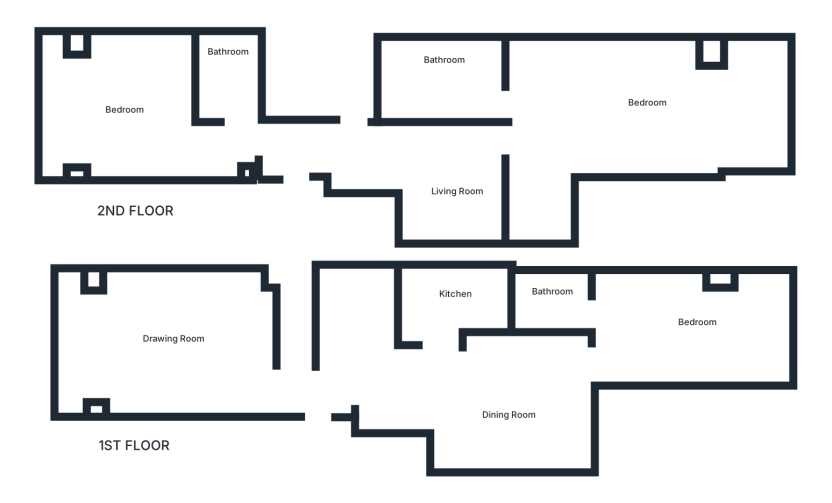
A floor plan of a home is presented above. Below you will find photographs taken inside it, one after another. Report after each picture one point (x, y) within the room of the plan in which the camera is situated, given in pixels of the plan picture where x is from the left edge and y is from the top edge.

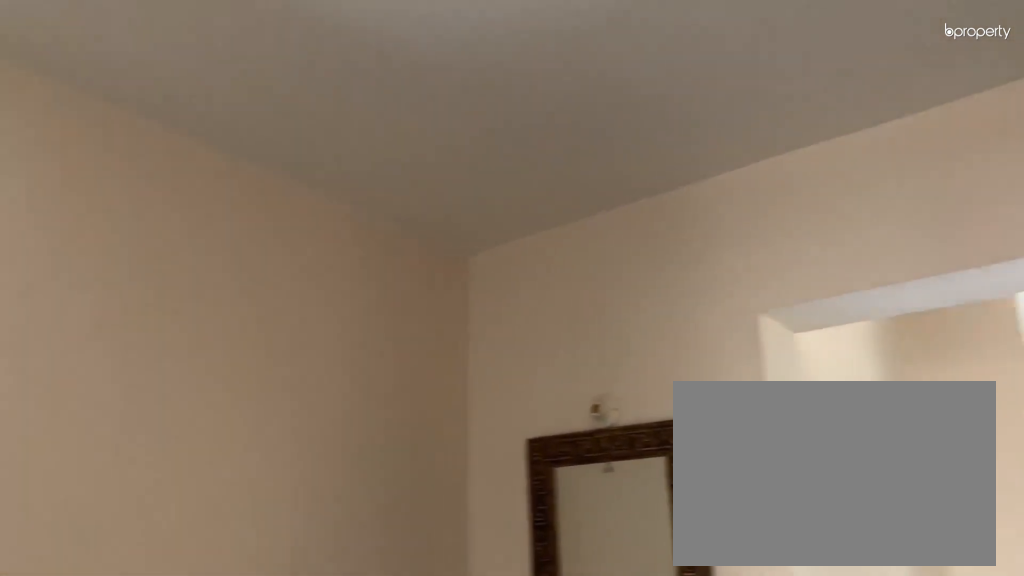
(500, 402)
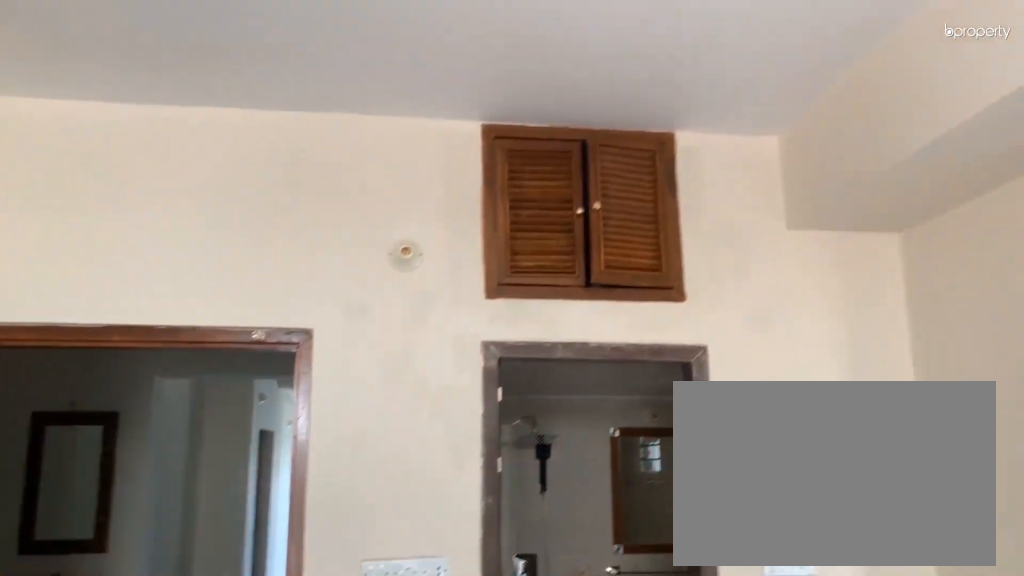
(692, 326)
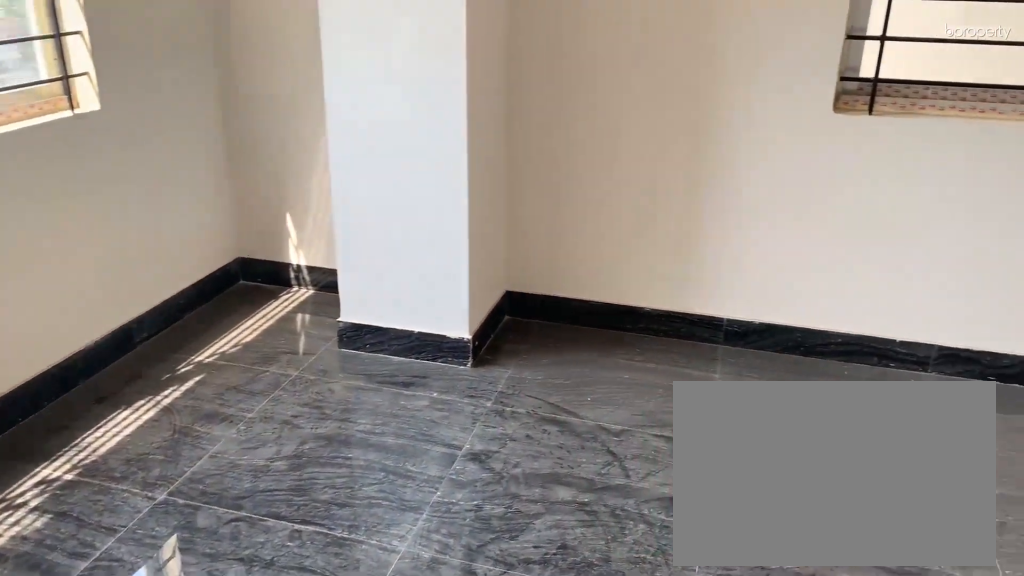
(127, 102)
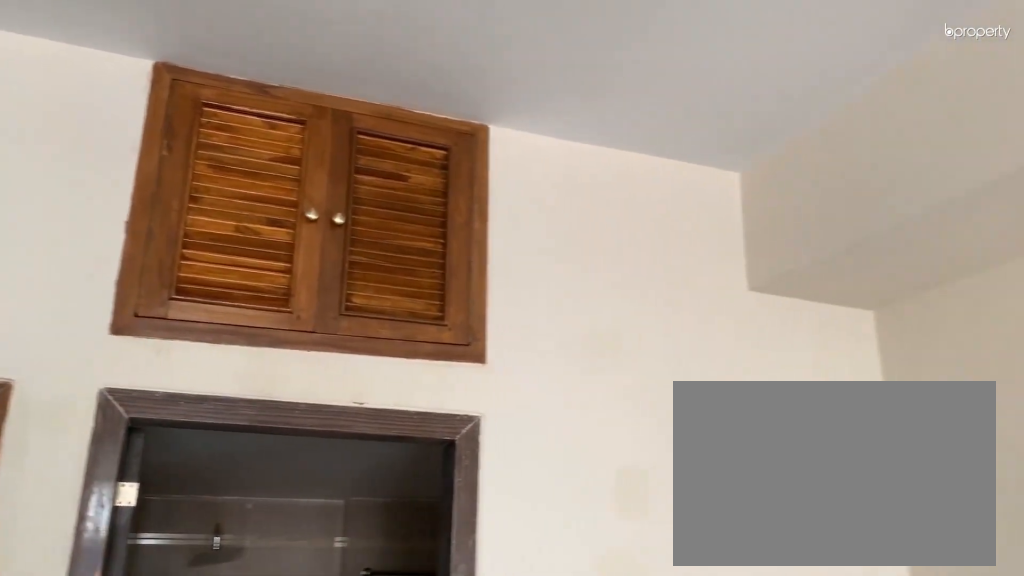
(631, 107)
